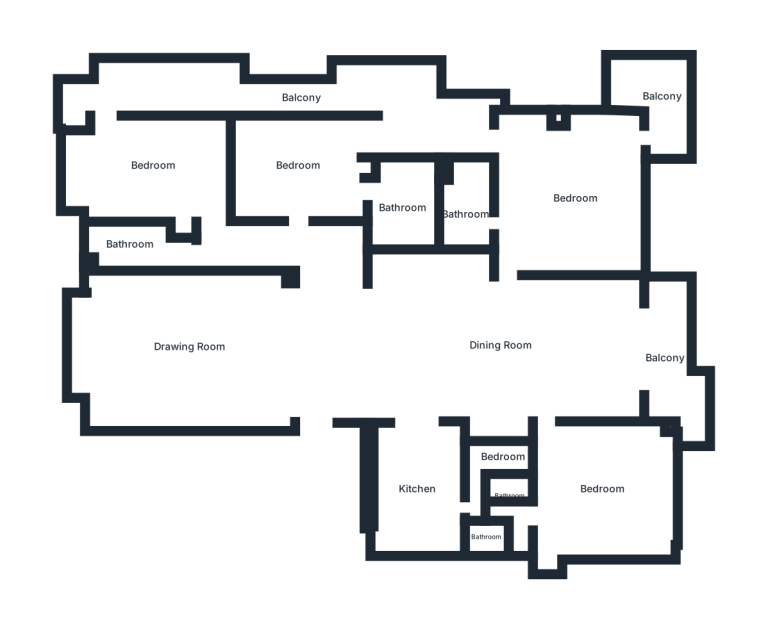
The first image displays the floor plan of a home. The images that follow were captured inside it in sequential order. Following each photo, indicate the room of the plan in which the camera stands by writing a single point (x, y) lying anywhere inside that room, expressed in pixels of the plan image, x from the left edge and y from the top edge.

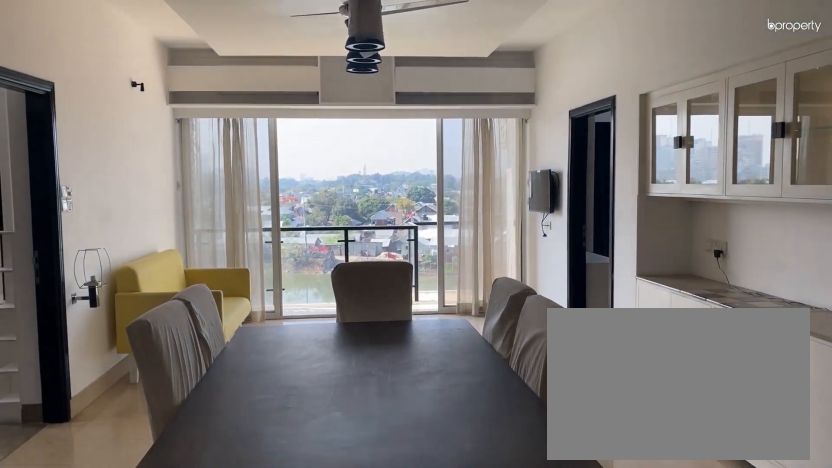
(497, 345)
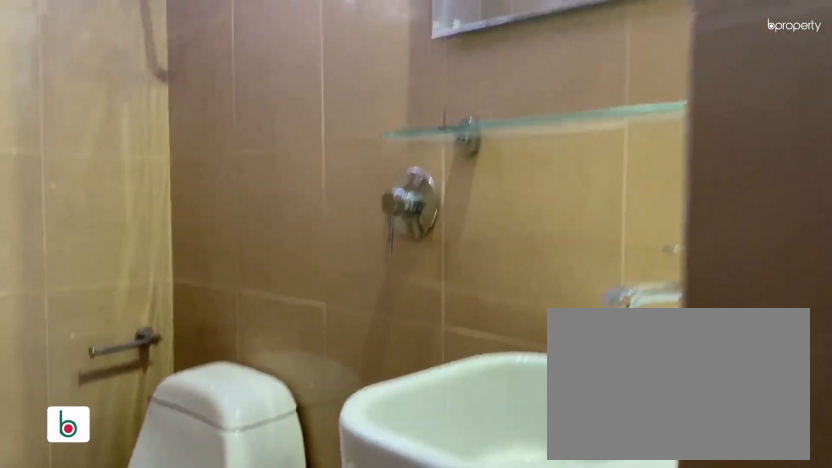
(128, 241)
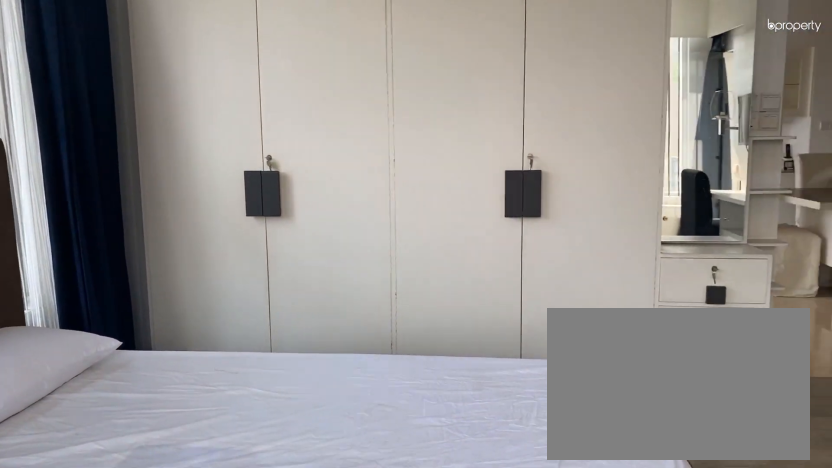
(566, 201)
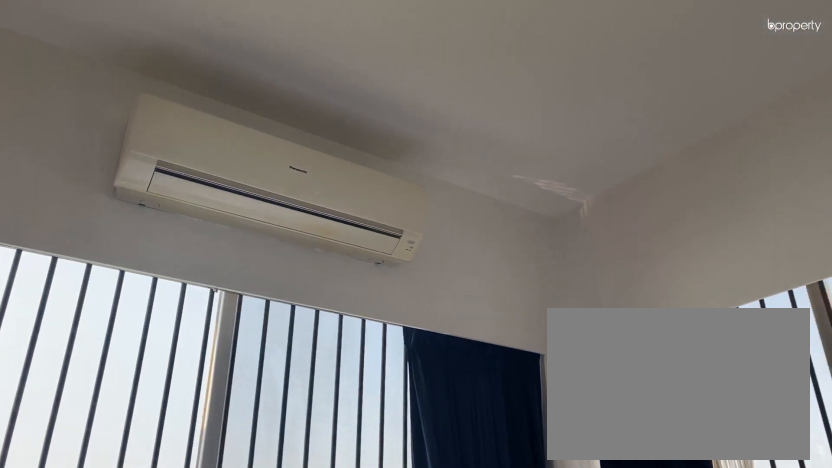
(598, 490)
